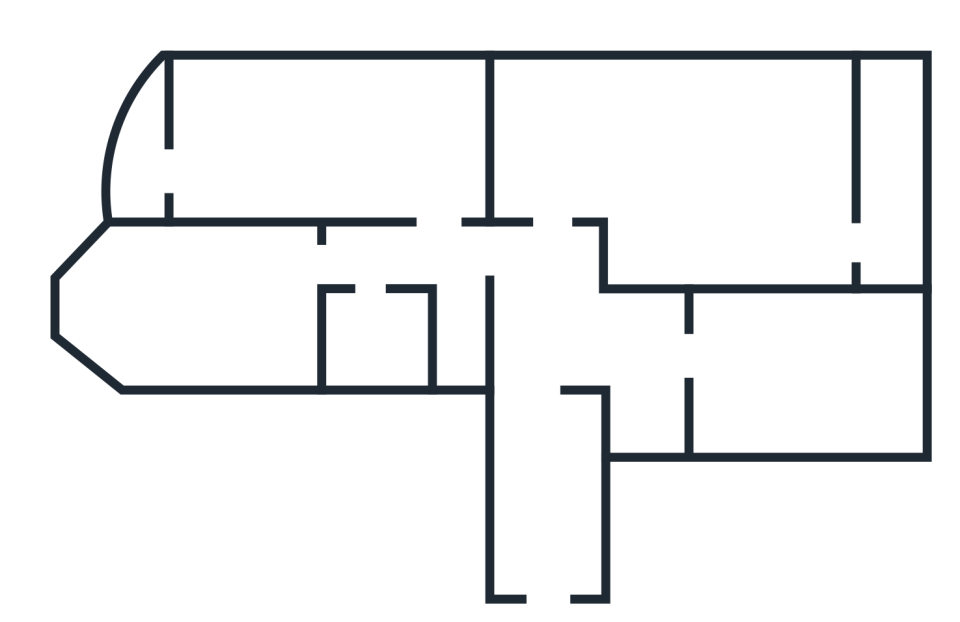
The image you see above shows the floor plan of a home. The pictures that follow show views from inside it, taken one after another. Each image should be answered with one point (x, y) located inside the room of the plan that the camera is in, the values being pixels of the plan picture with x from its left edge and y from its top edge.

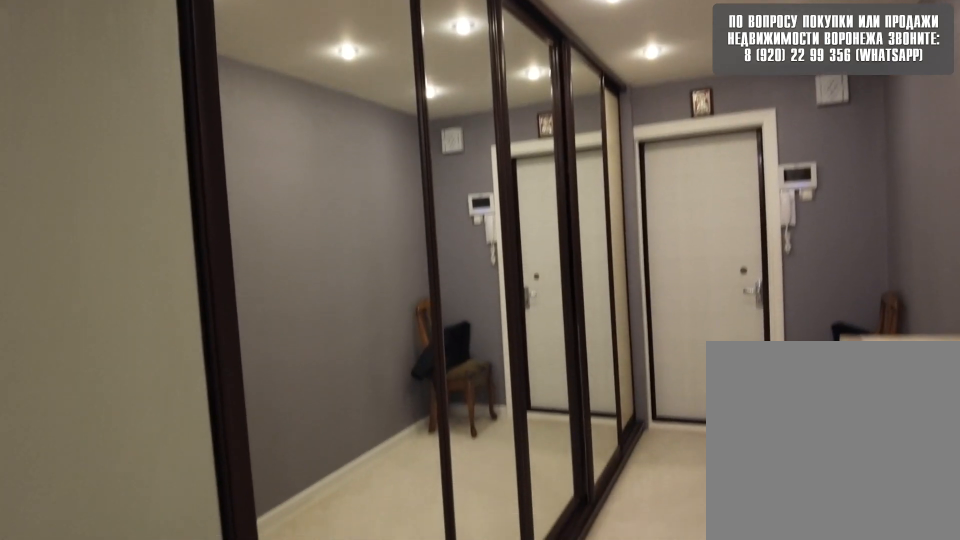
(554, 570)
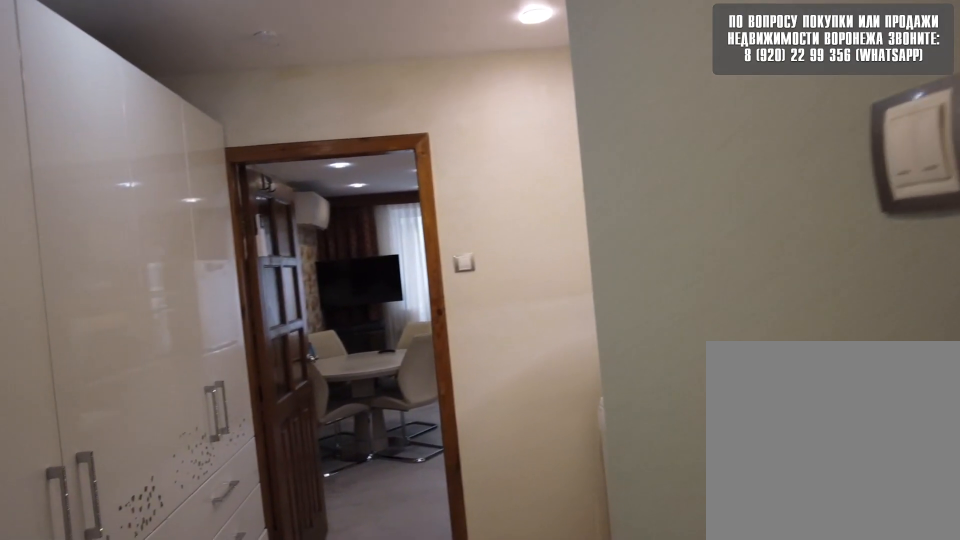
(553, 351)
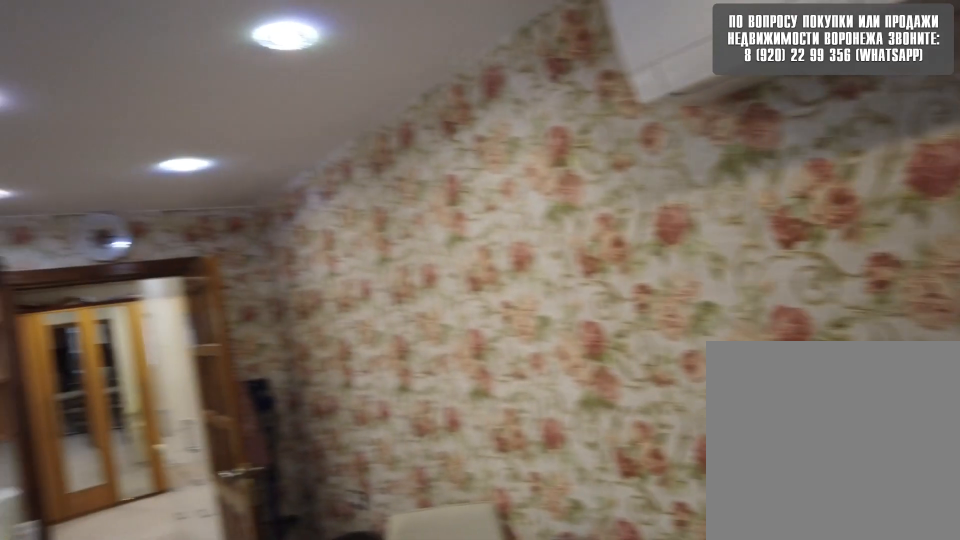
(768, 374)
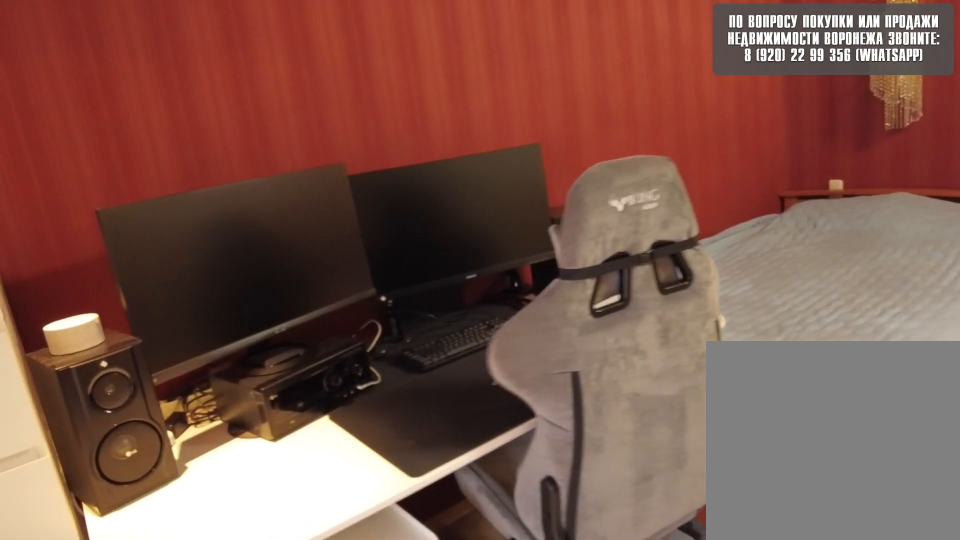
(625, 156)
